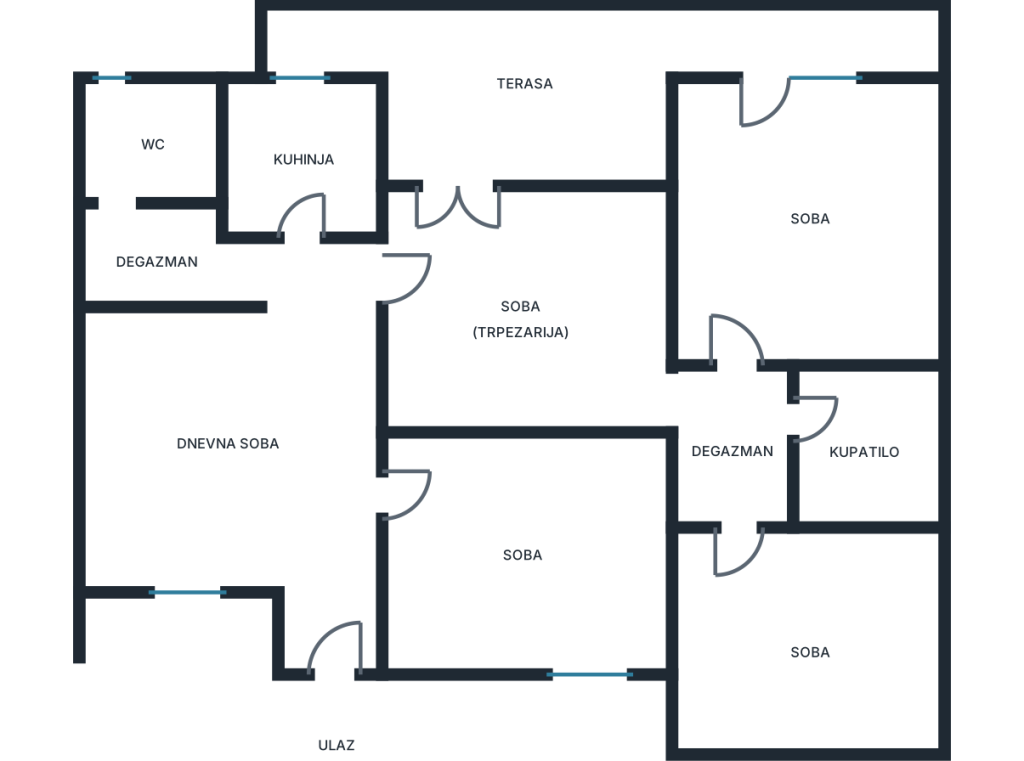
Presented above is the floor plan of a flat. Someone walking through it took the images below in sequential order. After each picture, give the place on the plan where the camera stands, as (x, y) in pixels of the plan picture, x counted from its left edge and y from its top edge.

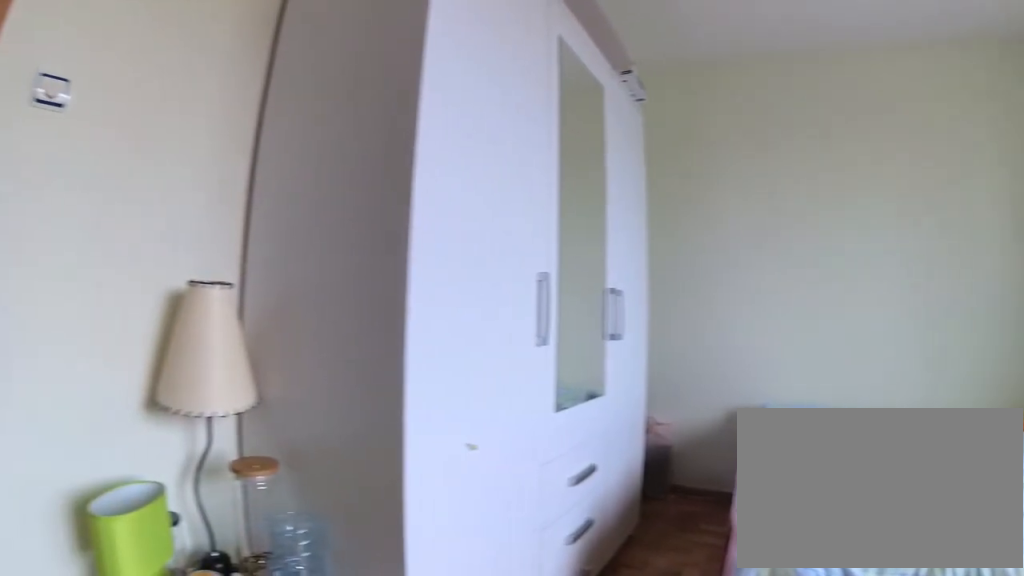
(708, 665)
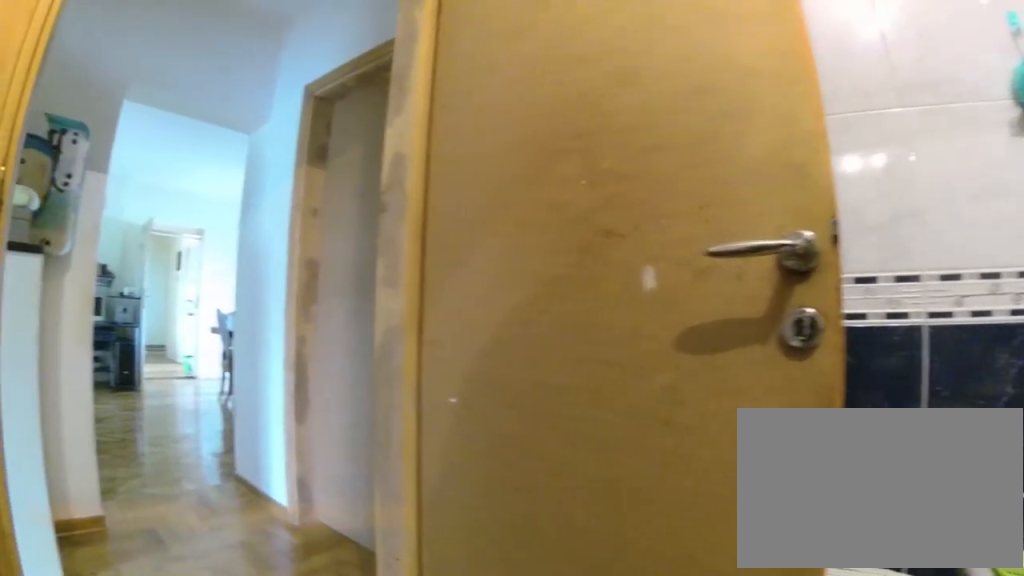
(868, 475)
